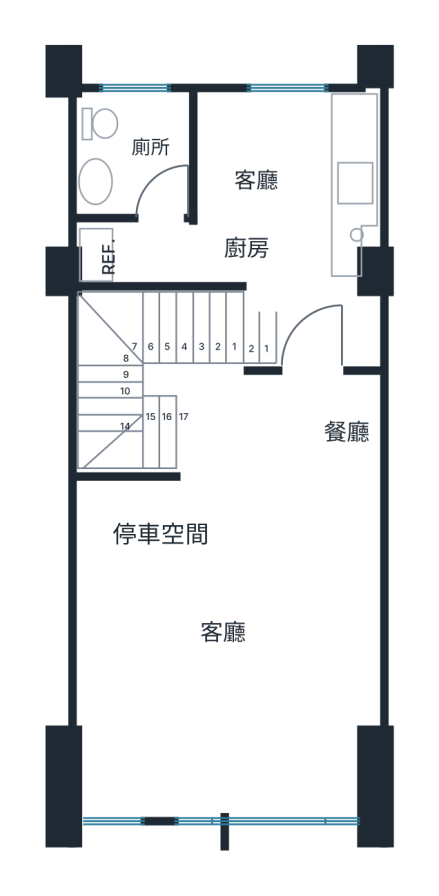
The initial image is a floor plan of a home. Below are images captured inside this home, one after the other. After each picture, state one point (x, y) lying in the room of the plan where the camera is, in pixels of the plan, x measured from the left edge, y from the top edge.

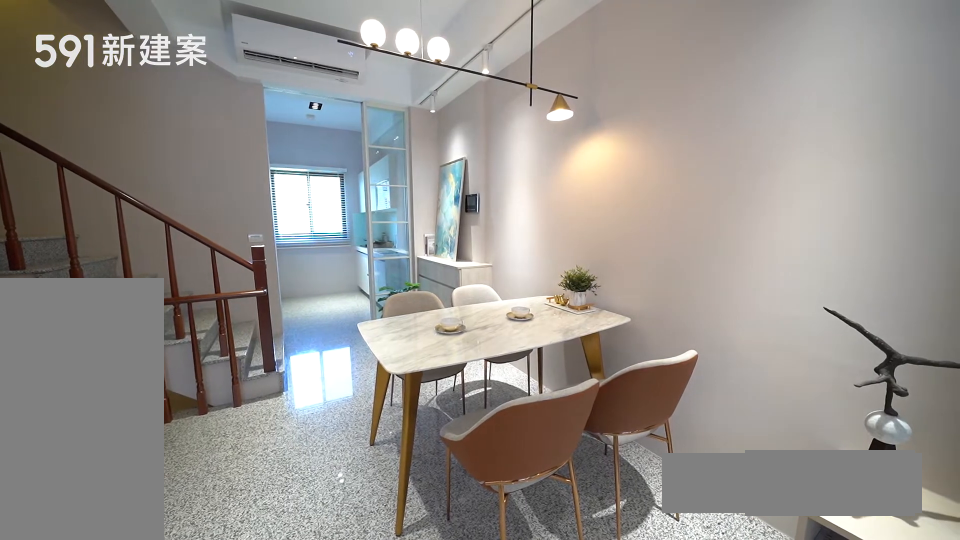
(318, 424)
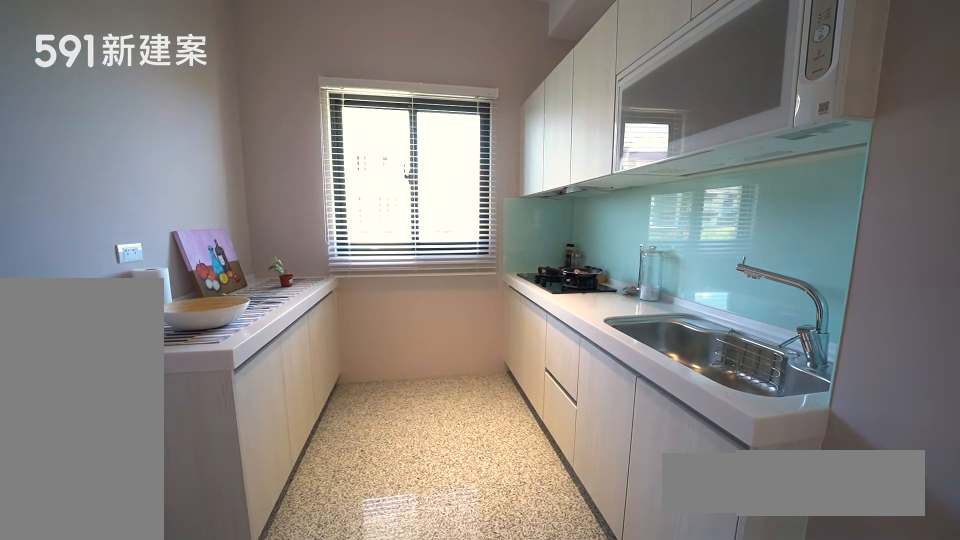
(290, 182)
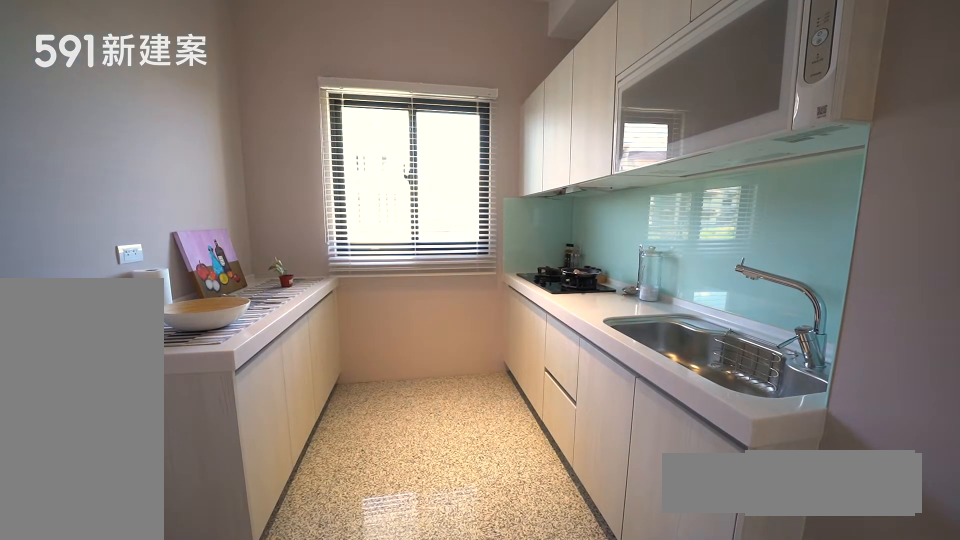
(290, 182)
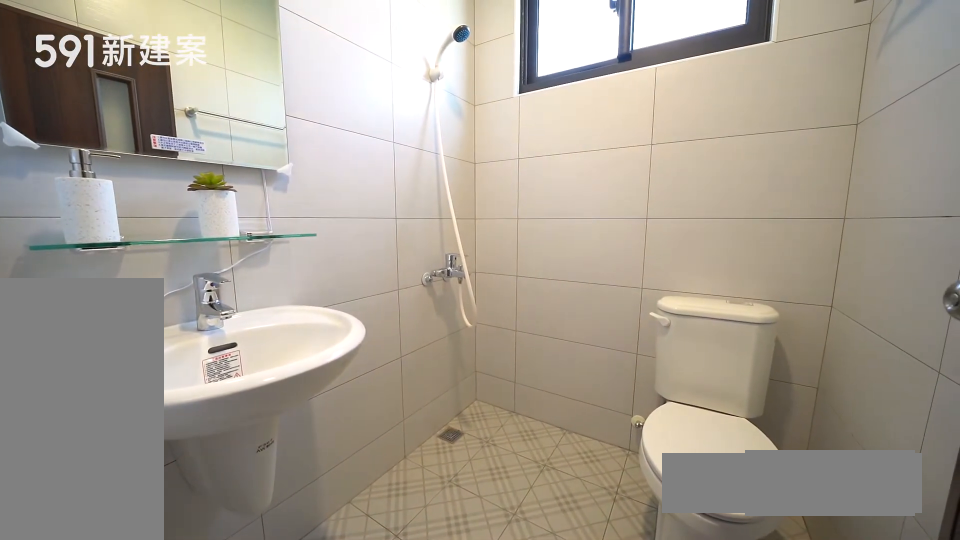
(135, 151)
